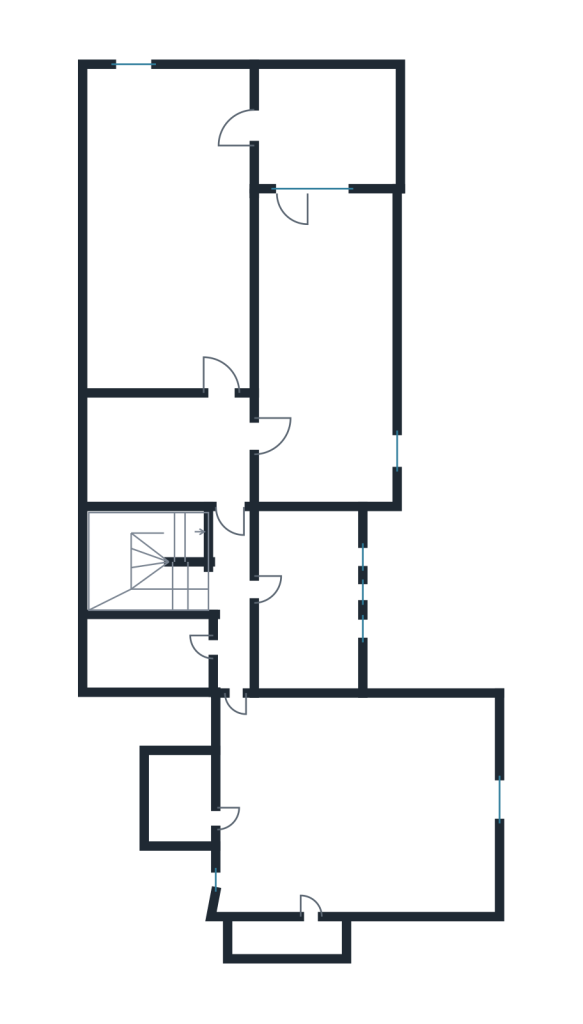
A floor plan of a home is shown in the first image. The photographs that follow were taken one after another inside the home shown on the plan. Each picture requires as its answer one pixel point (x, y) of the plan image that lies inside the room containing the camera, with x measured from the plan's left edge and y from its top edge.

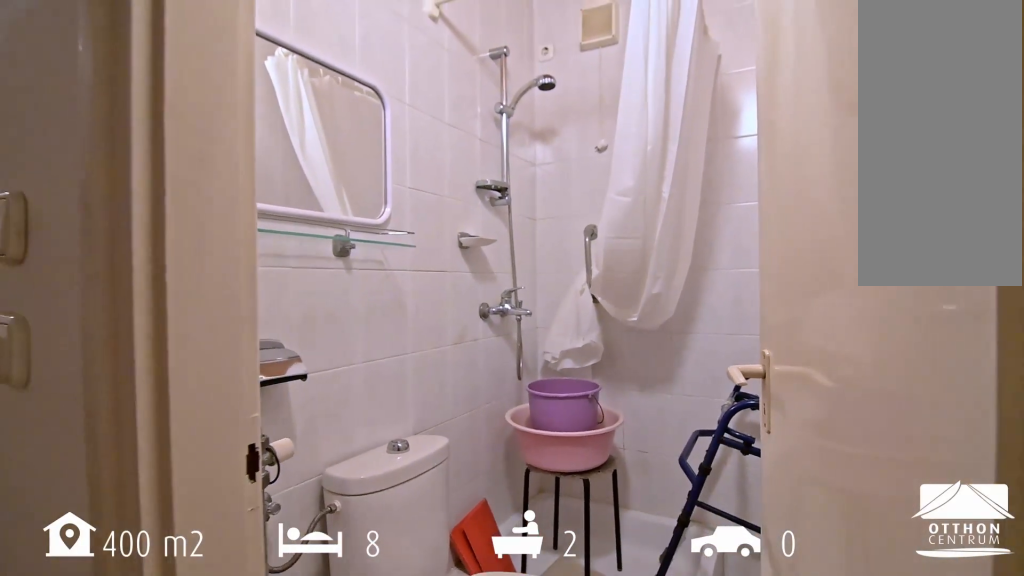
(156, 650)
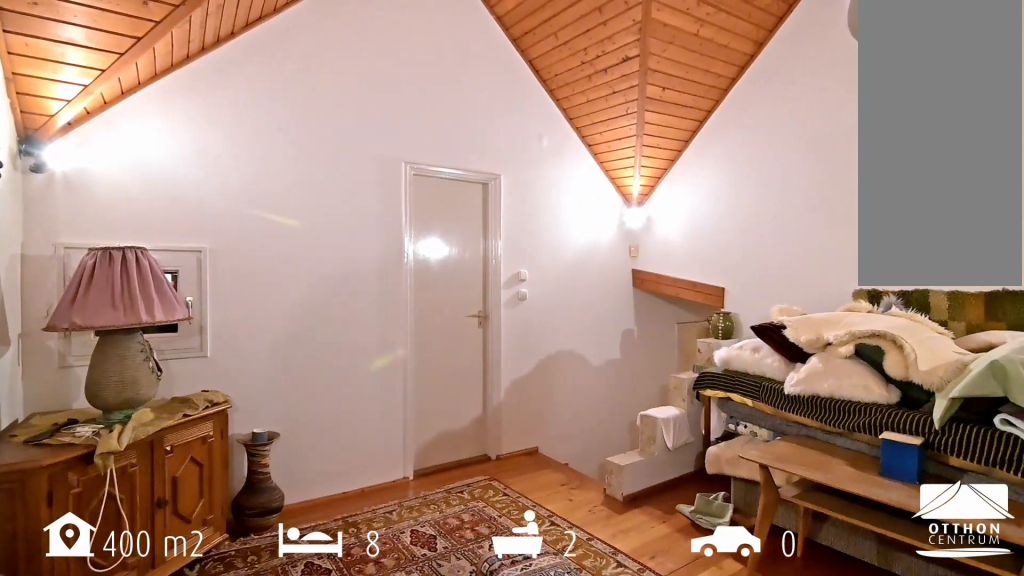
(364, 812)
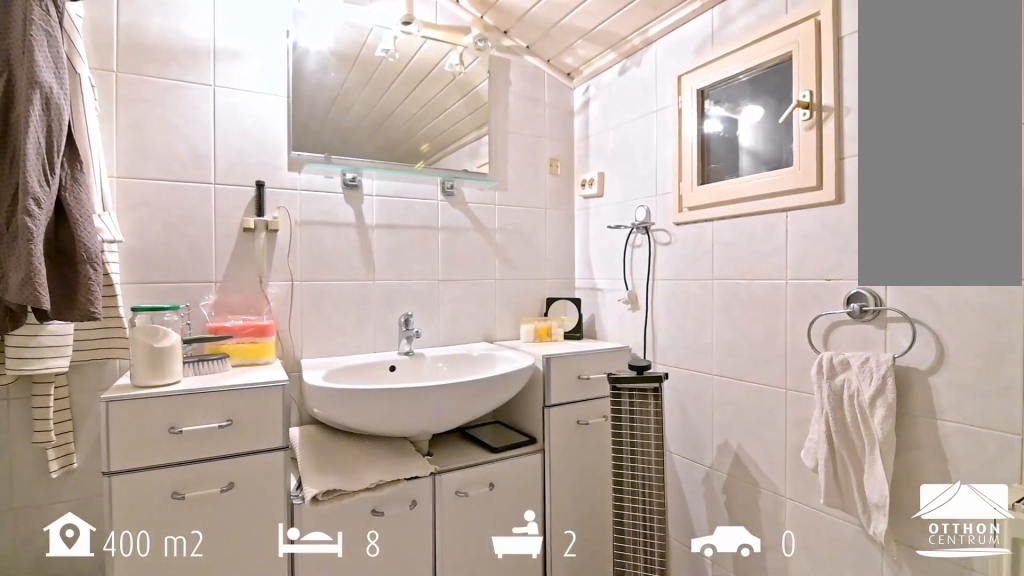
(307, 599)
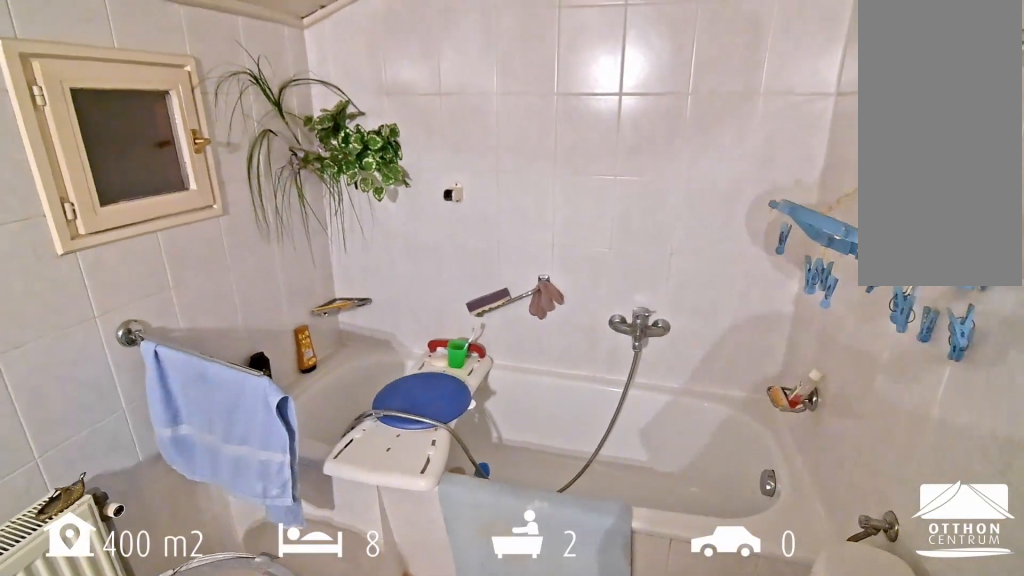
(307, 600)
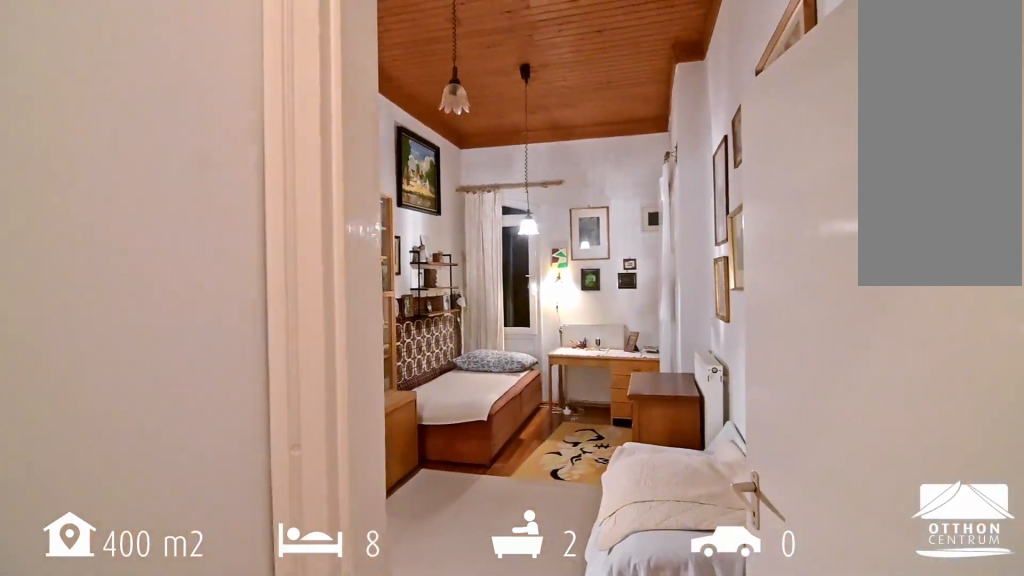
(173, 248)
